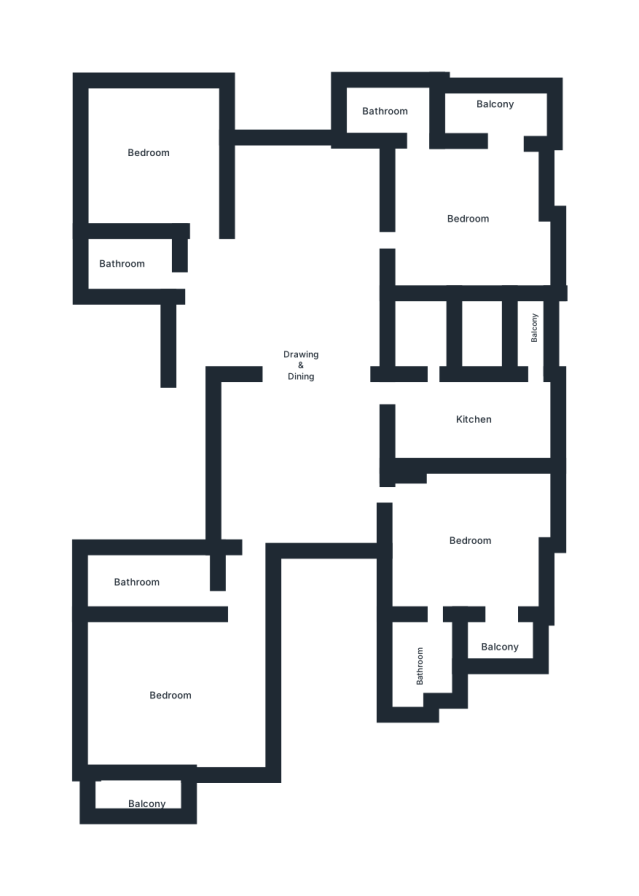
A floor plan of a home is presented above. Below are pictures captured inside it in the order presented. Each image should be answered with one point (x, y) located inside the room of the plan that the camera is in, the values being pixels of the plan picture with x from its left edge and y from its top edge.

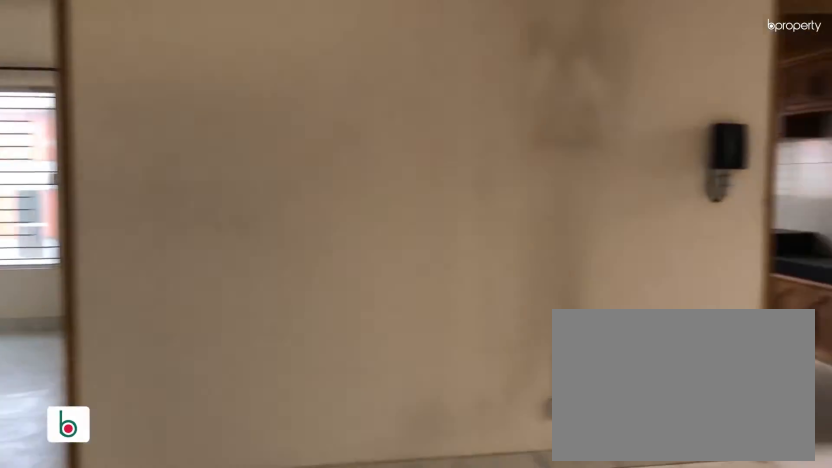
(298, 312)
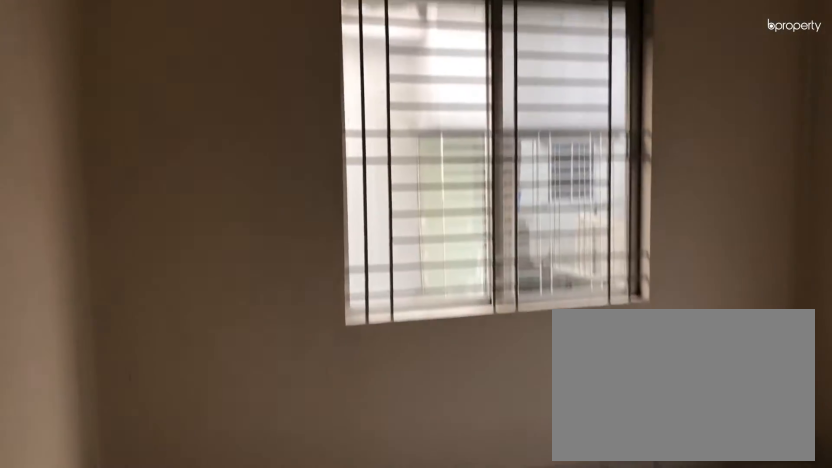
(159, 159)
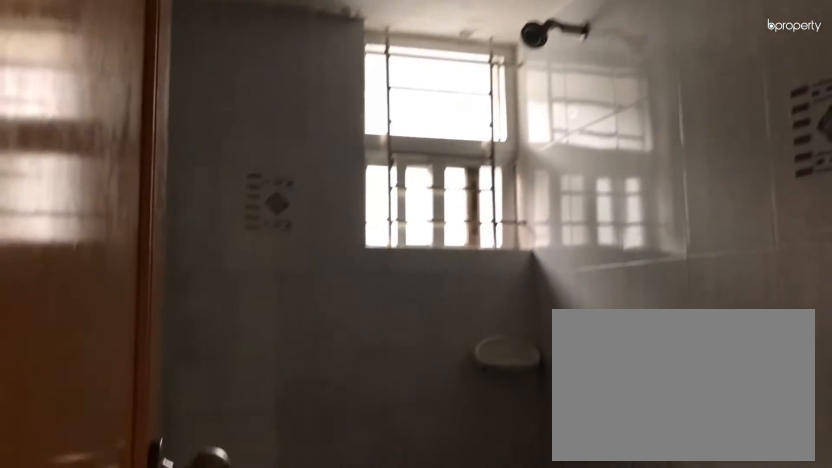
(123, 264)
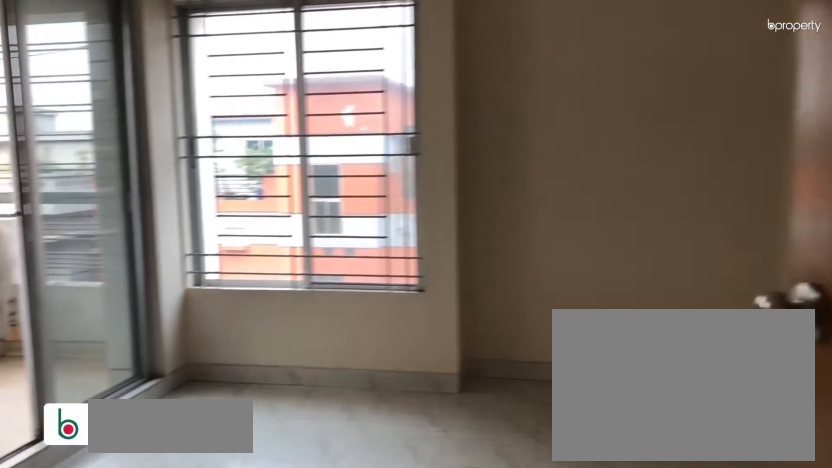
(463, 212)
